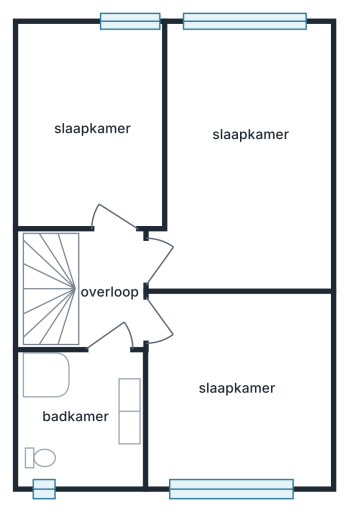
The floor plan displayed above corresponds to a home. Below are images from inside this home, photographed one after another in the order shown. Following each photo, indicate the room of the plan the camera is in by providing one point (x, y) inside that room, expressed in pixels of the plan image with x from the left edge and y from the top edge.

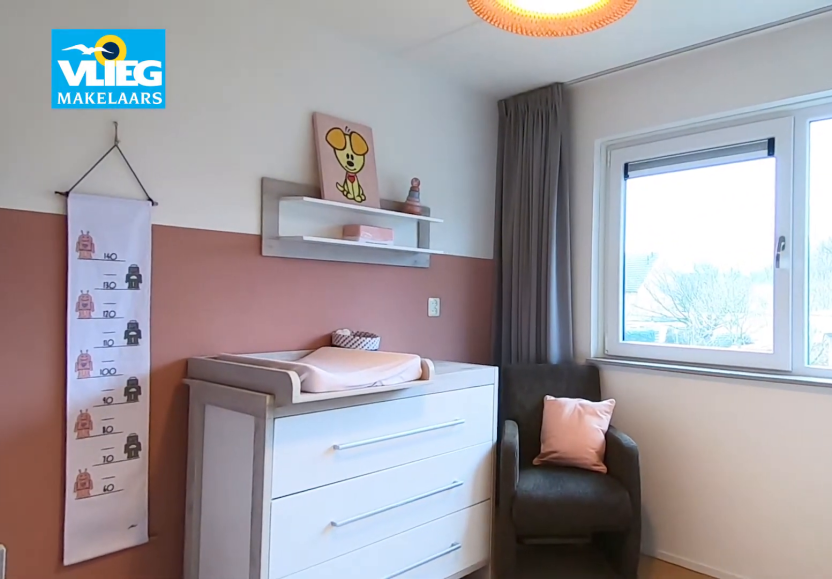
(236, 387)
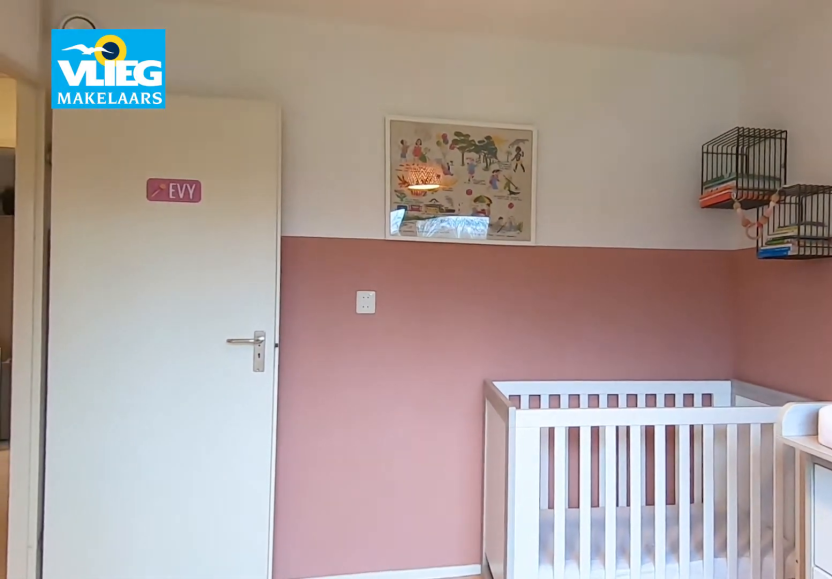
(236, 387)
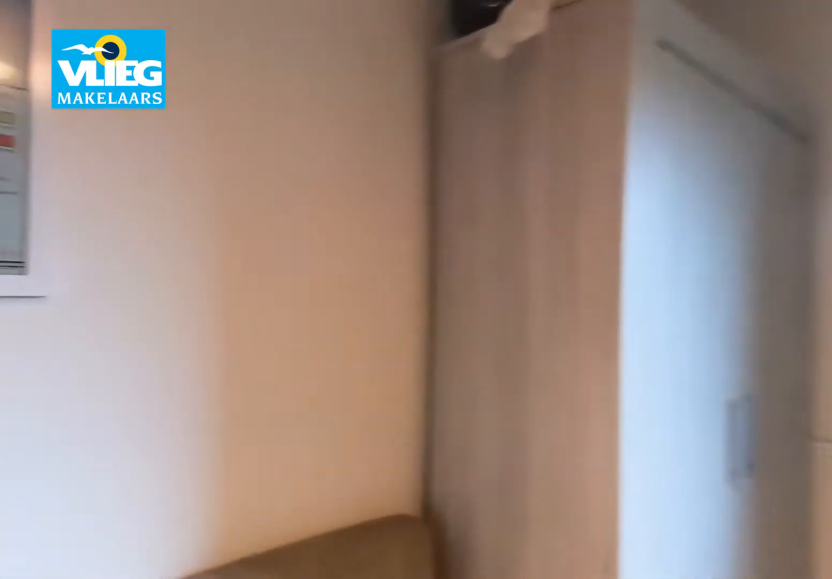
(84, 112)
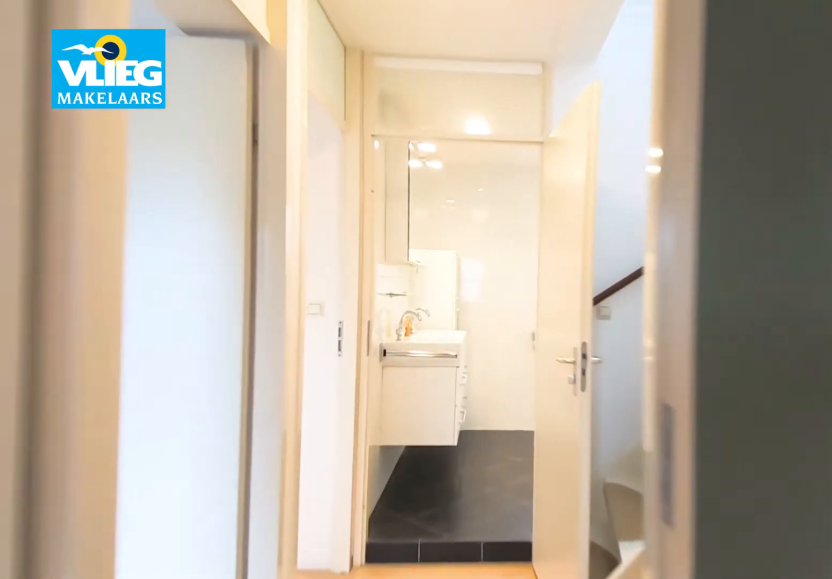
(84, 112)
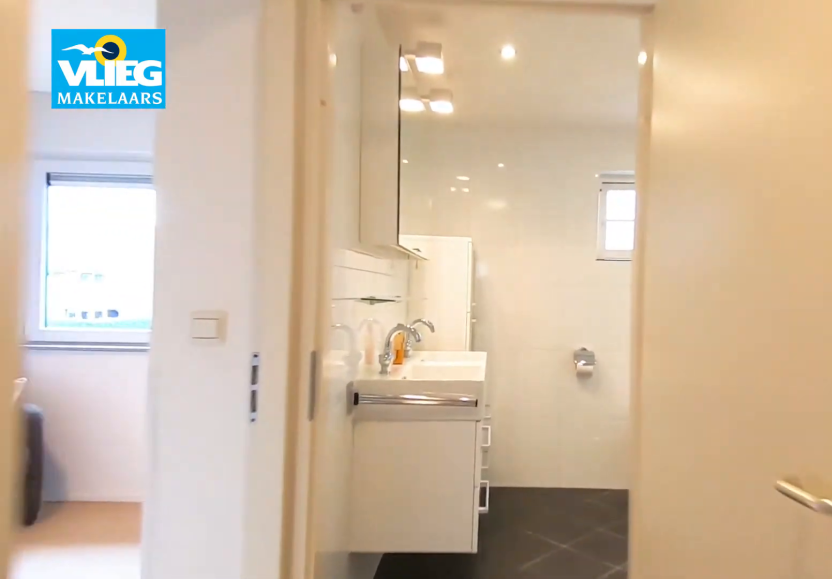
(109, 294)
